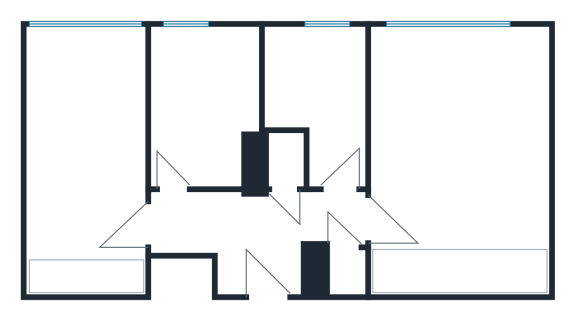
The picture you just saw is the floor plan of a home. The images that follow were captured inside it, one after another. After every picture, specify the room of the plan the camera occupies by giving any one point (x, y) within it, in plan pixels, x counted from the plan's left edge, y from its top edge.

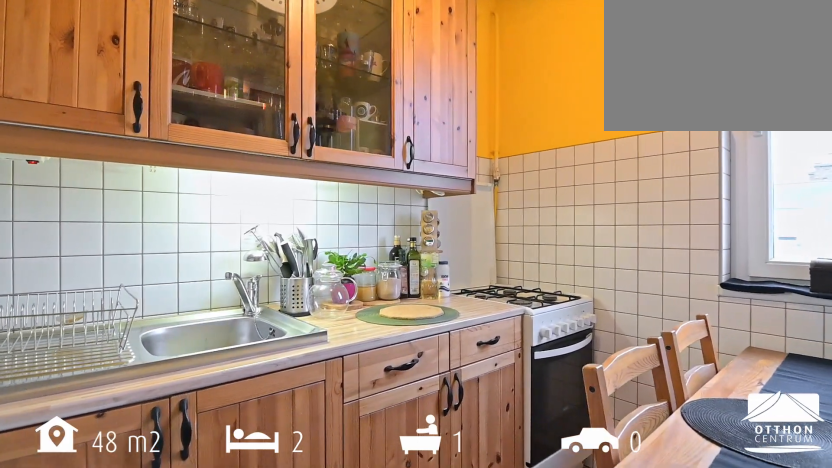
(321, 80)
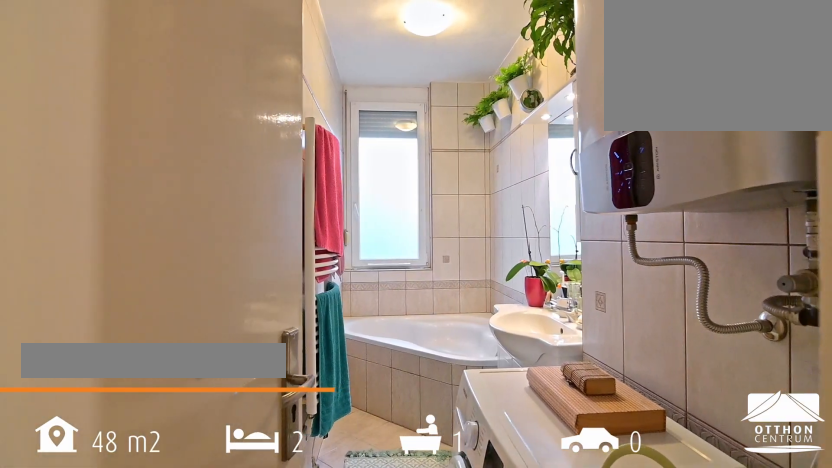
(207, 95)
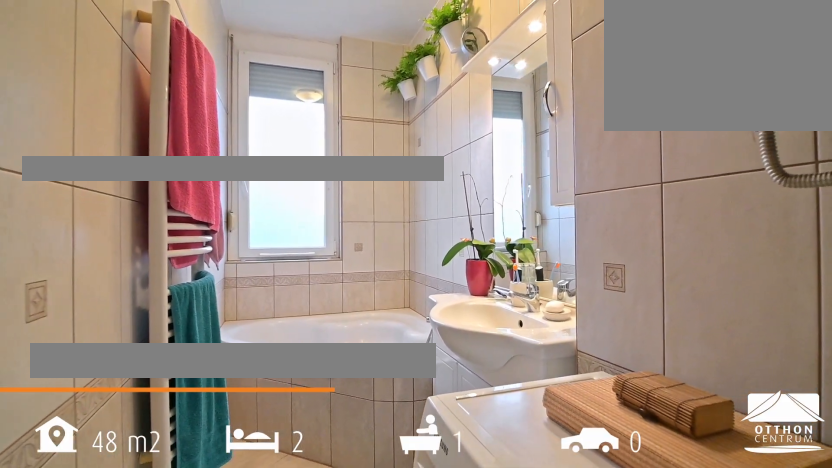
(207, 95)
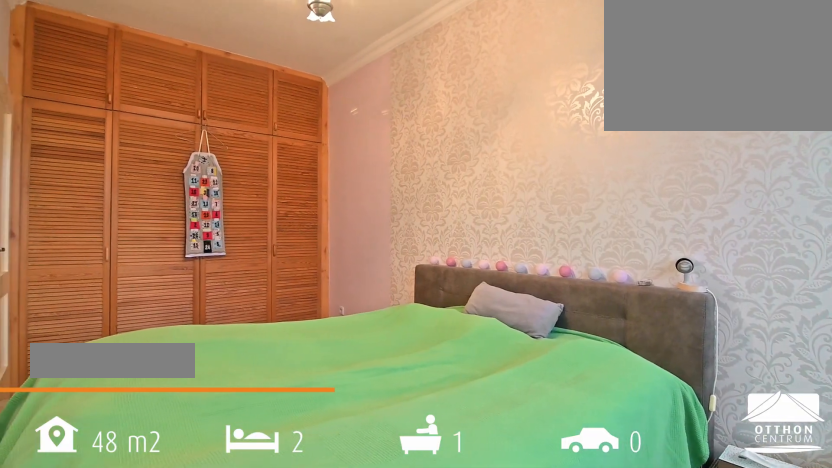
(89, 152)
